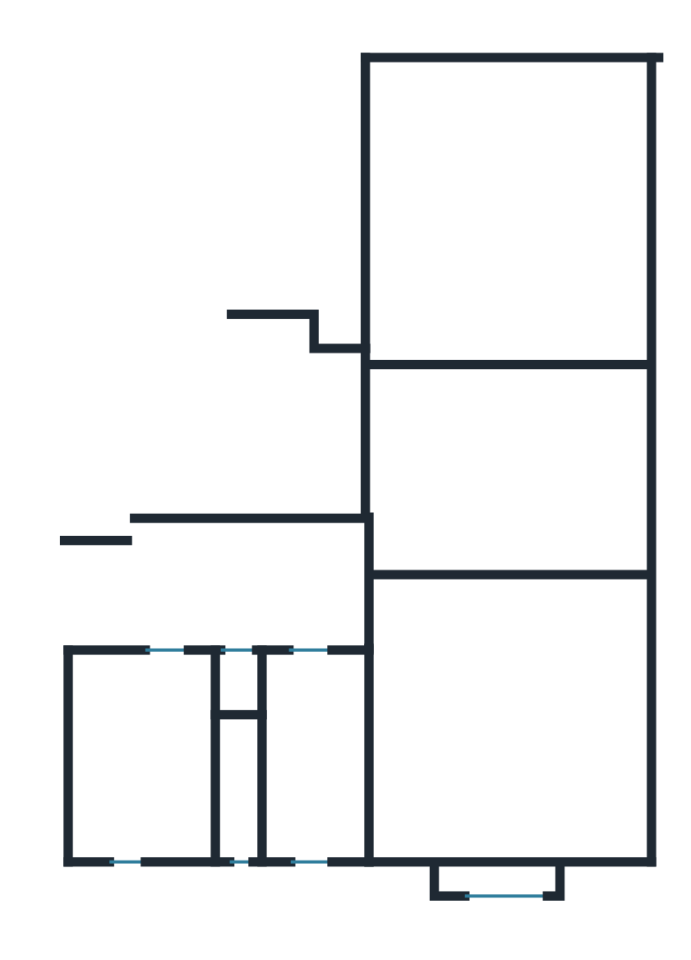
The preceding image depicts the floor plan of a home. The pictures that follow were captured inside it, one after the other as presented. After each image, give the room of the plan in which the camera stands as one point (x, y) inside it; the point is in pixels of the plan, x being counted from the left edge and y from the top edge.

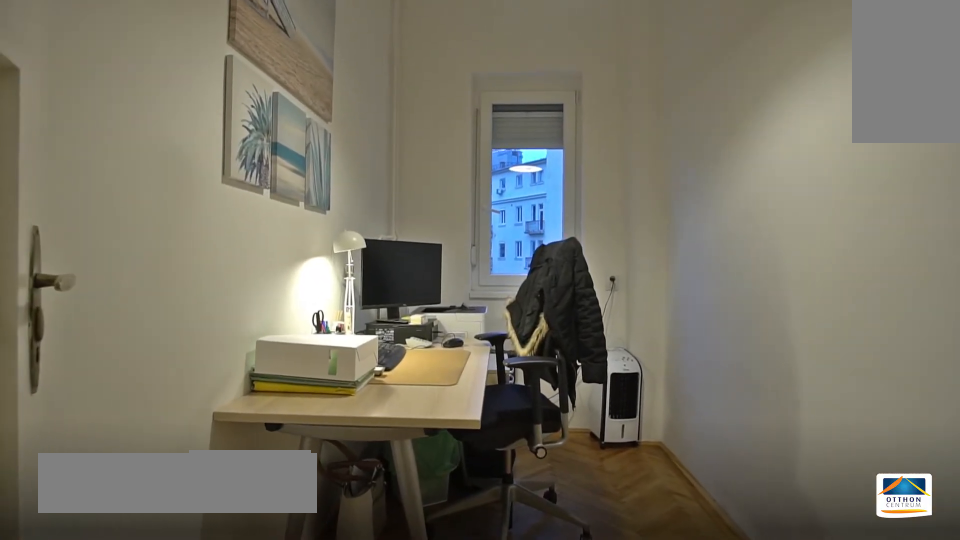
(318, 761)
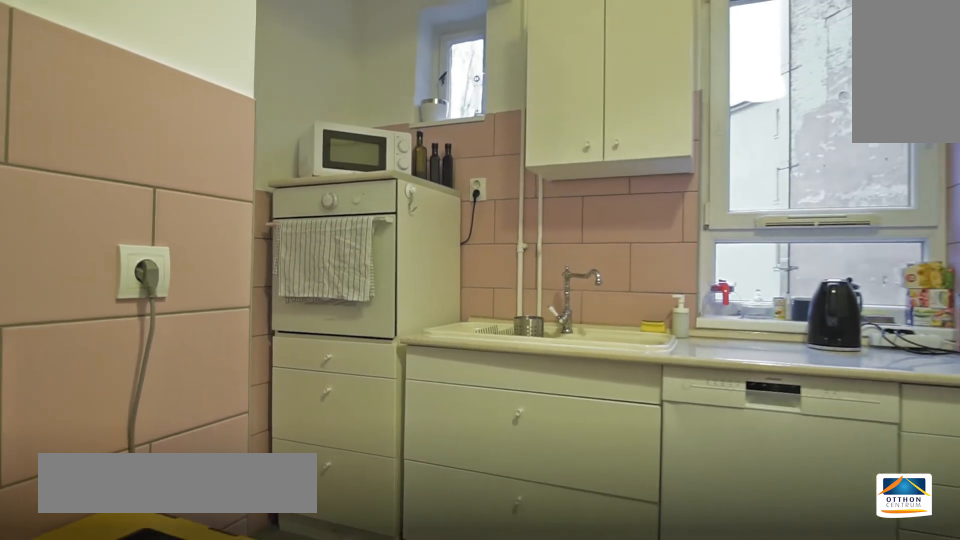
(146, 763)
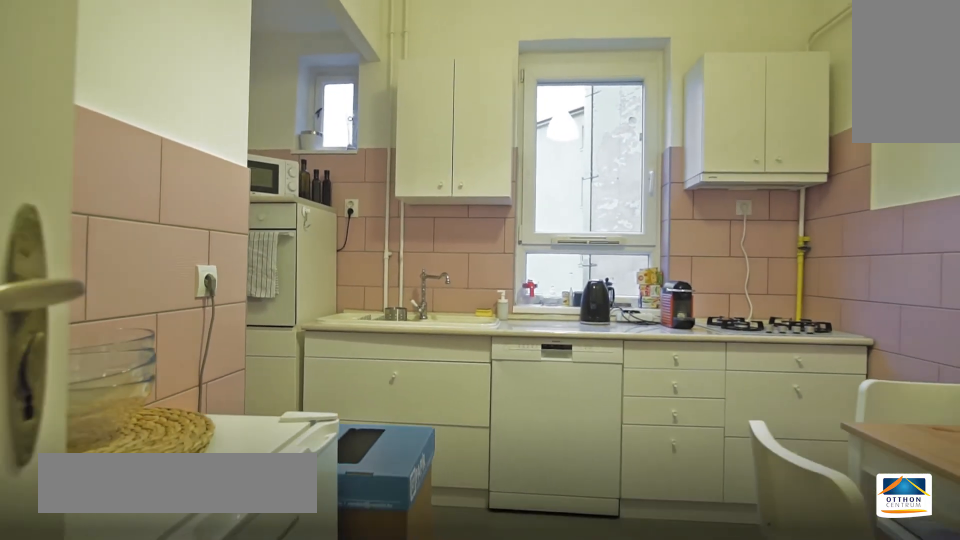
(146, 761)
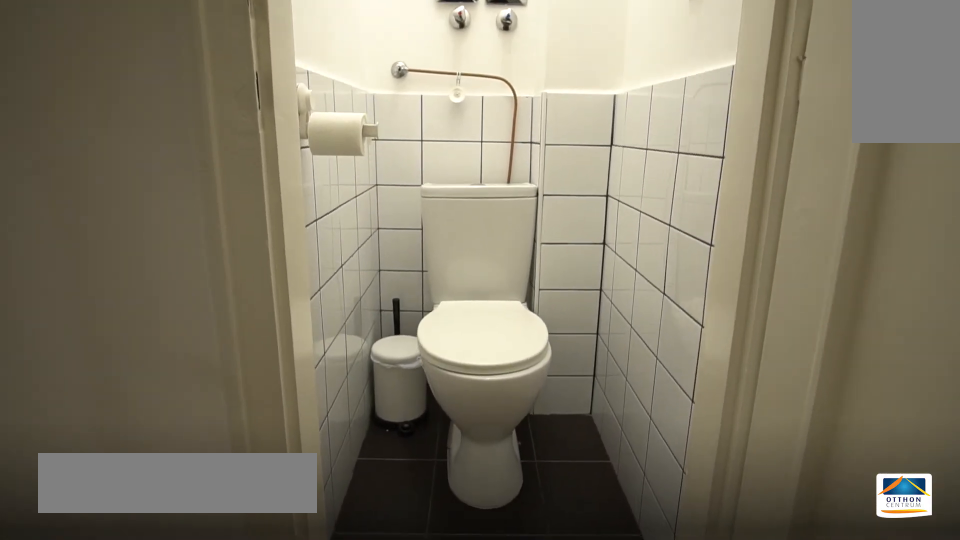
(237, 688)
